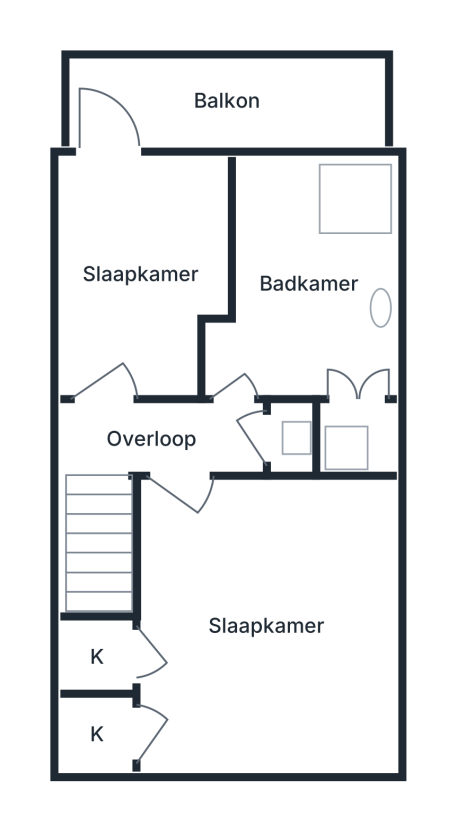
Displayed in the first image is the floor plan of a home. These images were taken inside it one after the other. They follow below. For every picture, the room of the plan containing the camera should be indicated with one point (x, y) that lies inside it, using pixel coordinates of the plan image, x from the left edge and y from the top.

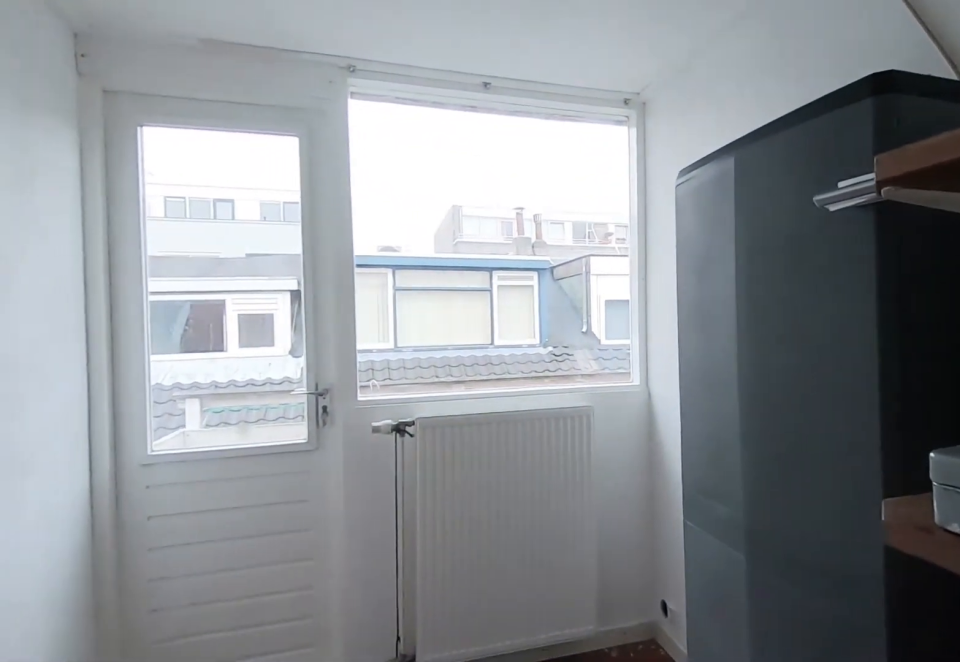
(145, 219)
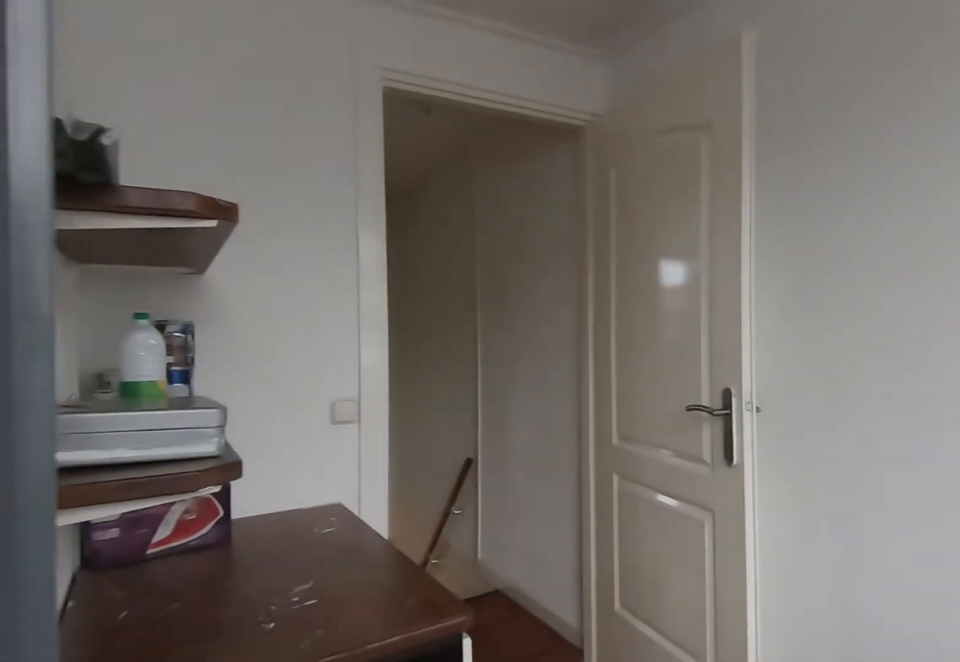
(145, 219)
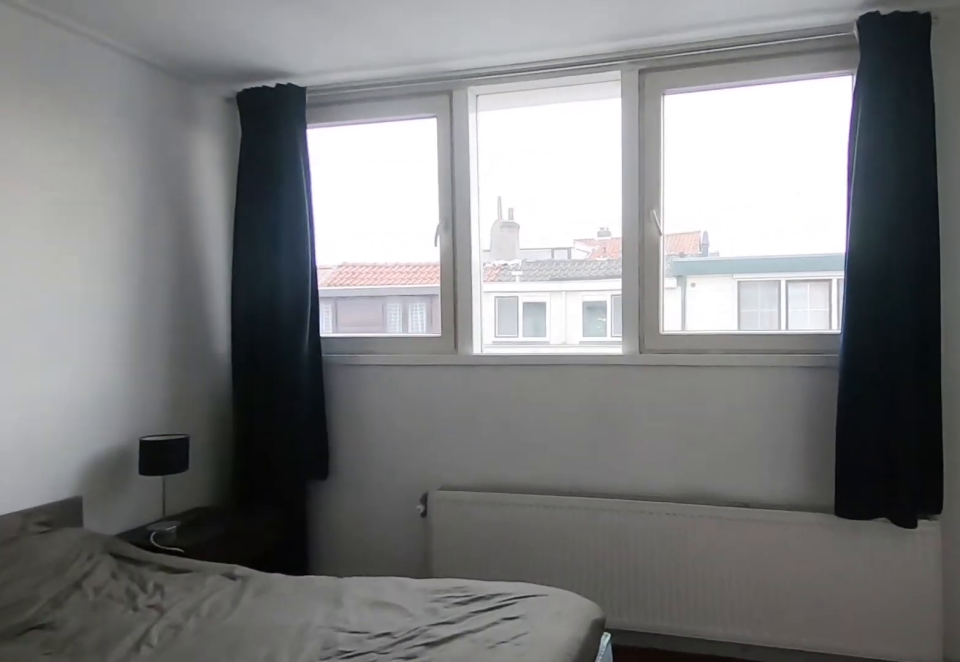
(377, 696)
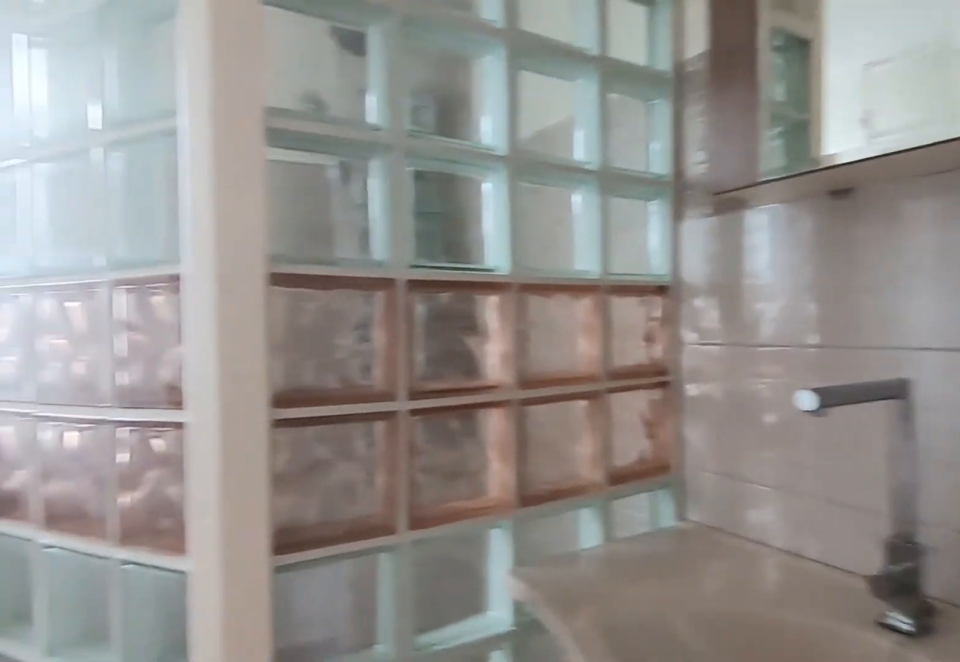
(295, 212)
